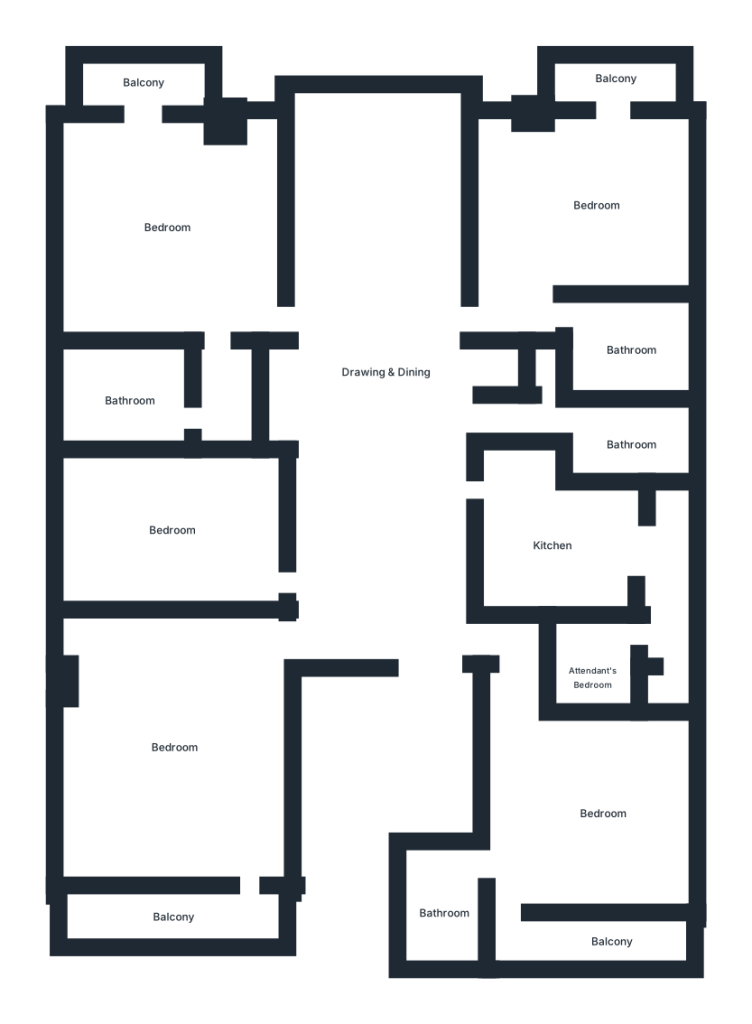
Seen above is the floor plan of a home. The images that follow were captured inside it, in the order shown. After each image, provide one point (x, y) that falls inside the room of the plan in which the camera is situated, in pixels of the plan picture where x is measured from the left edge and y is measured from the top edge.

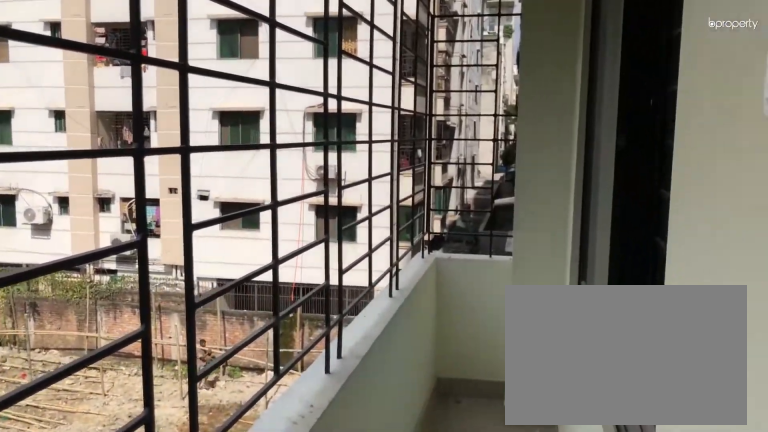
(169, 911)
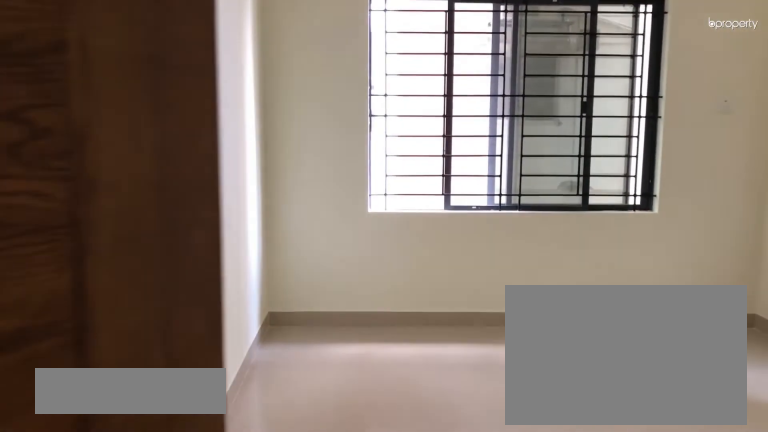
(168, 530)
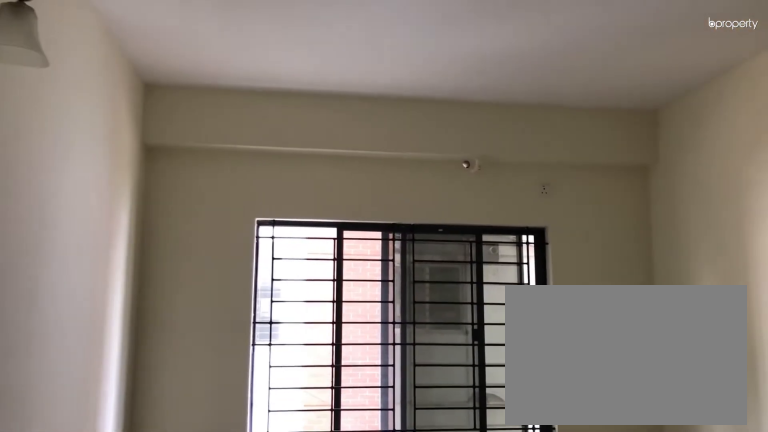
(169, 530)
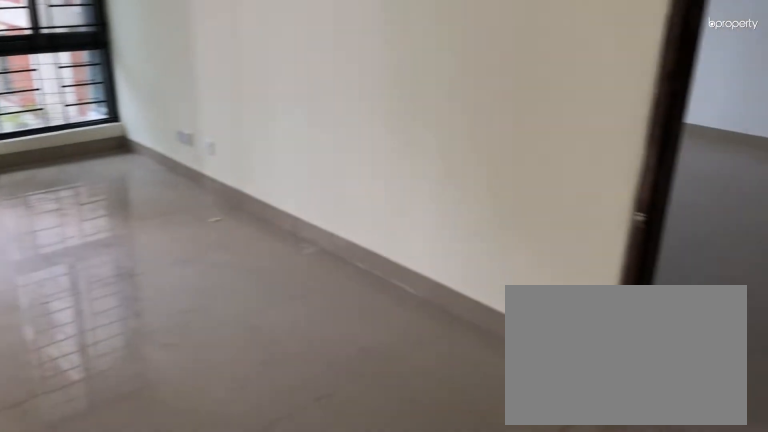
(163, 221)
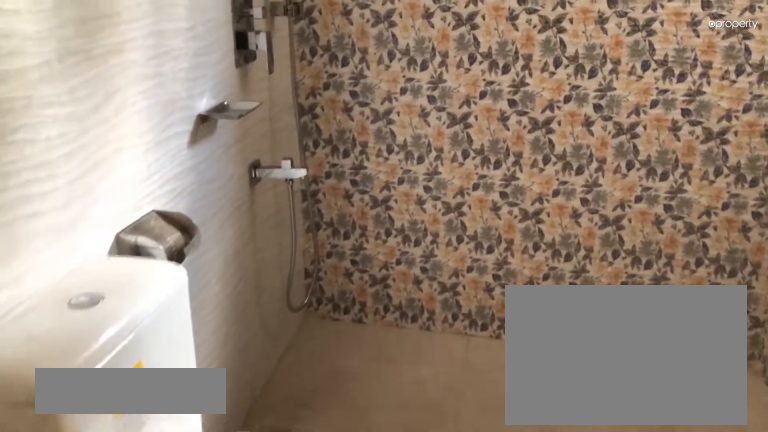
(130, 393)
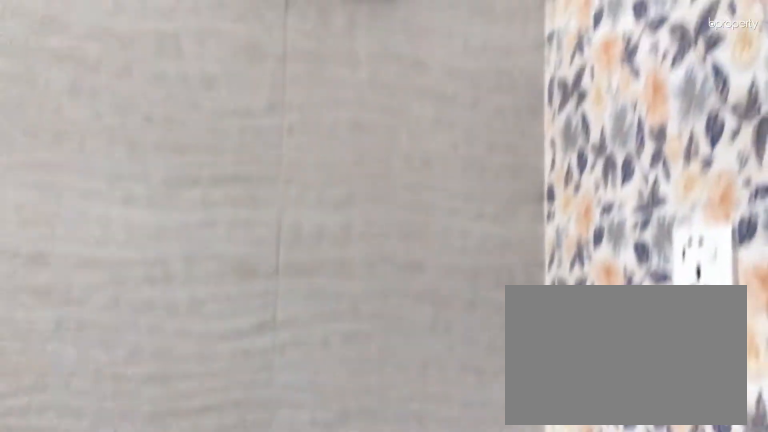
(130, 393)
